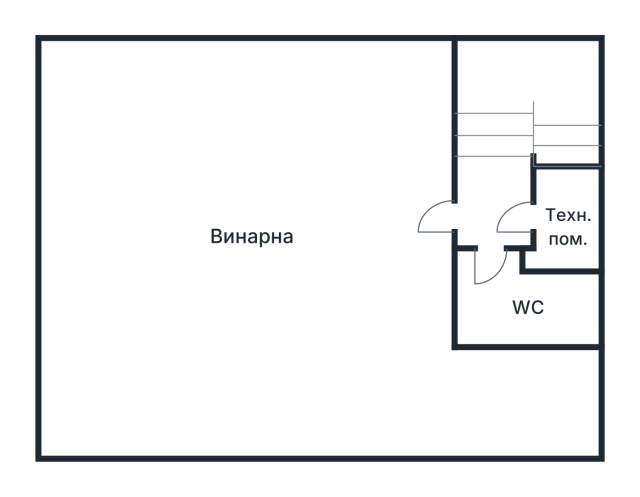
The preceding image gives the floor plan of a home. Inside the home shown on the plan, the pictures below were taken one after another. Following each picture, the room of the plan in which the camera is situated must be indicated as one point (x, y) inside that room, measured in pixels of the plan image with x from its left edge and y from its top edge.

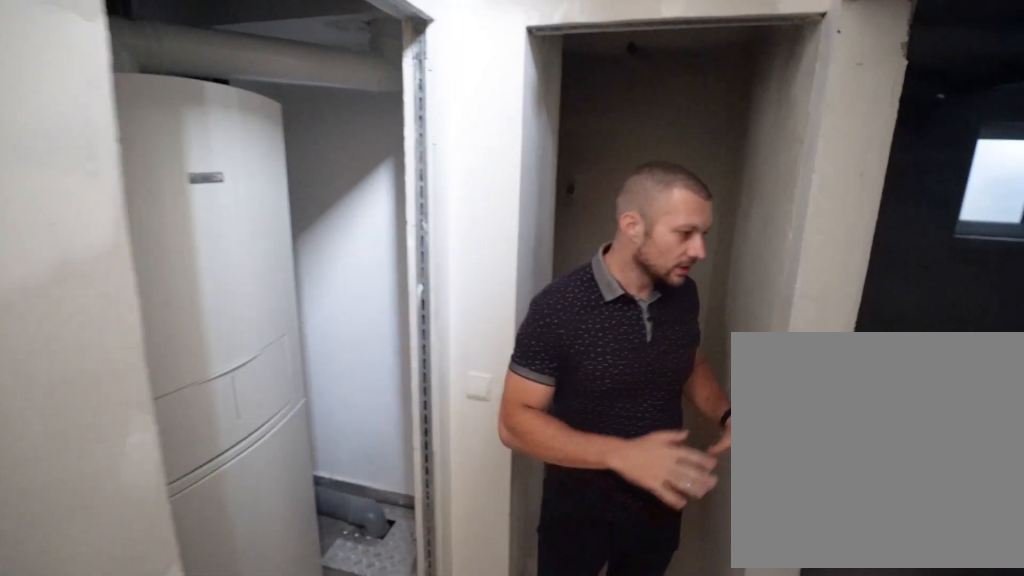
(491, 182)
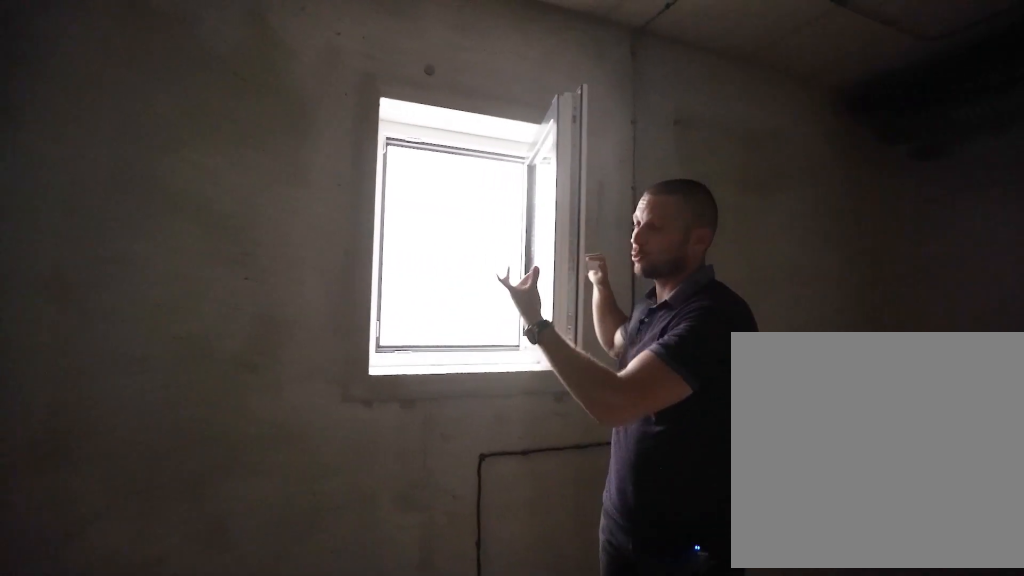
(249, 192)
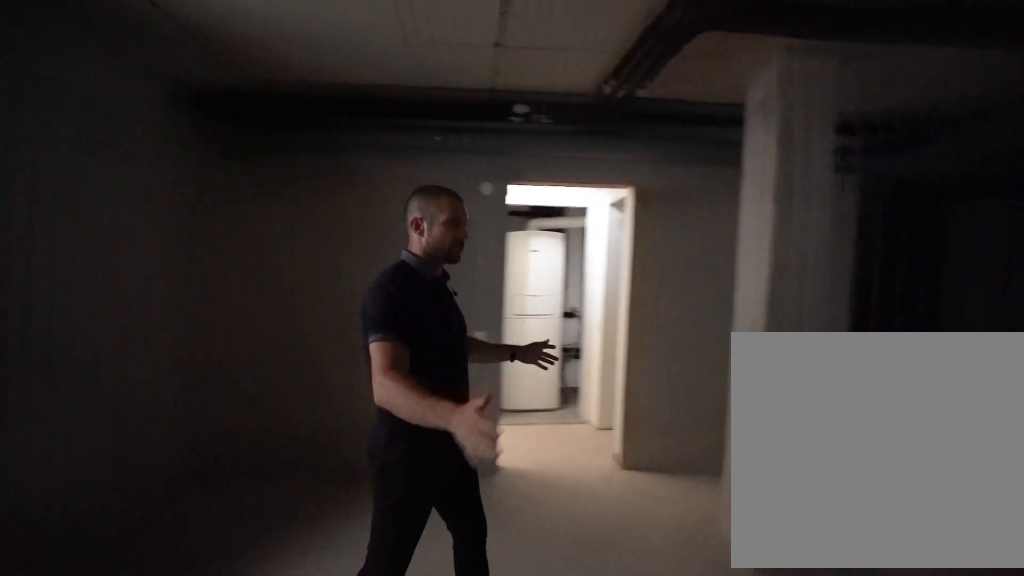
(249, 192)
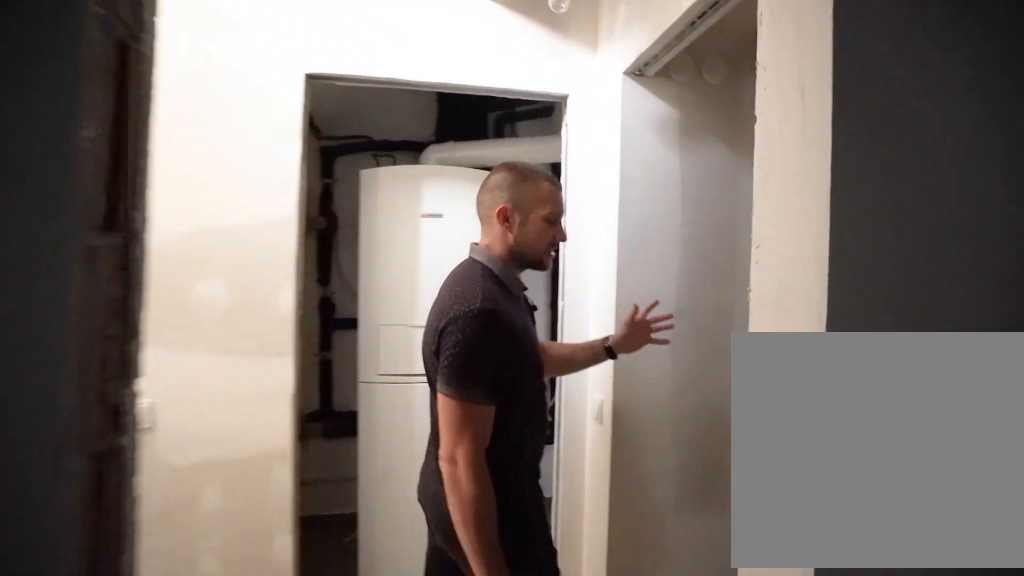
(426, 211)
